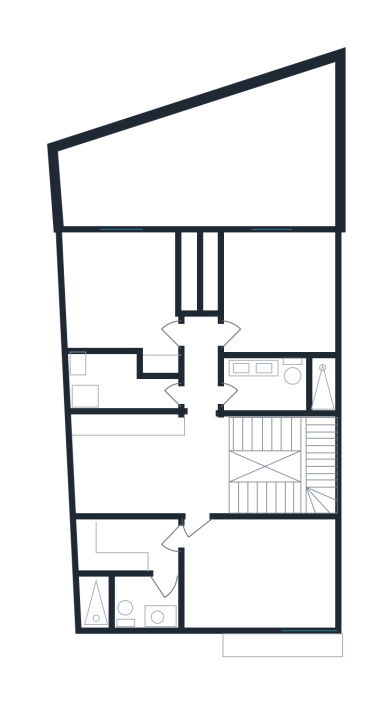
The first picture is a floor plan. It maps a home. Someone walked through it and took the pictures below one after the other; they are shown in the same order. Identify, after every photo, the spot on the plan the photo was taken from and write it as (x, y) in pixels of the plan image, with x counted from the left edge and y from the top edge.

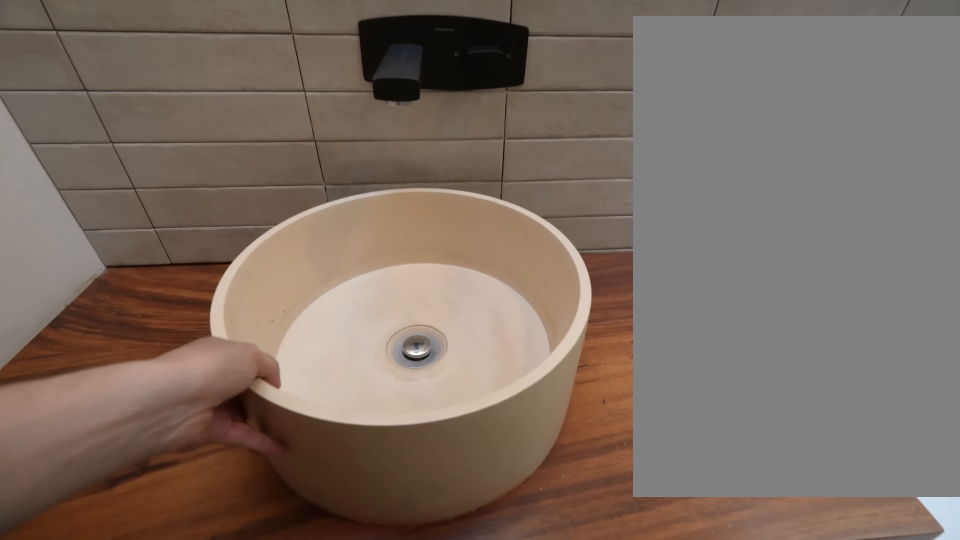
(163, 590)
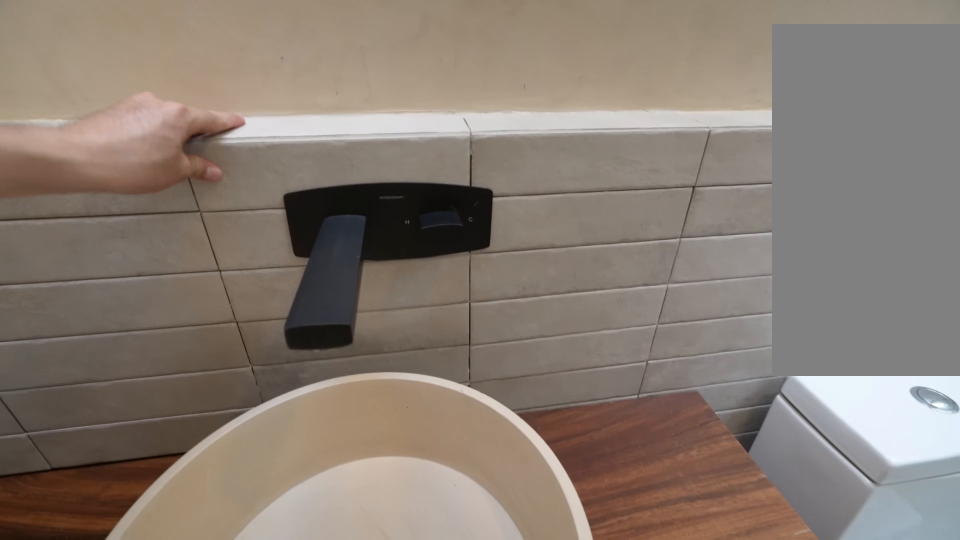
(152, 594)
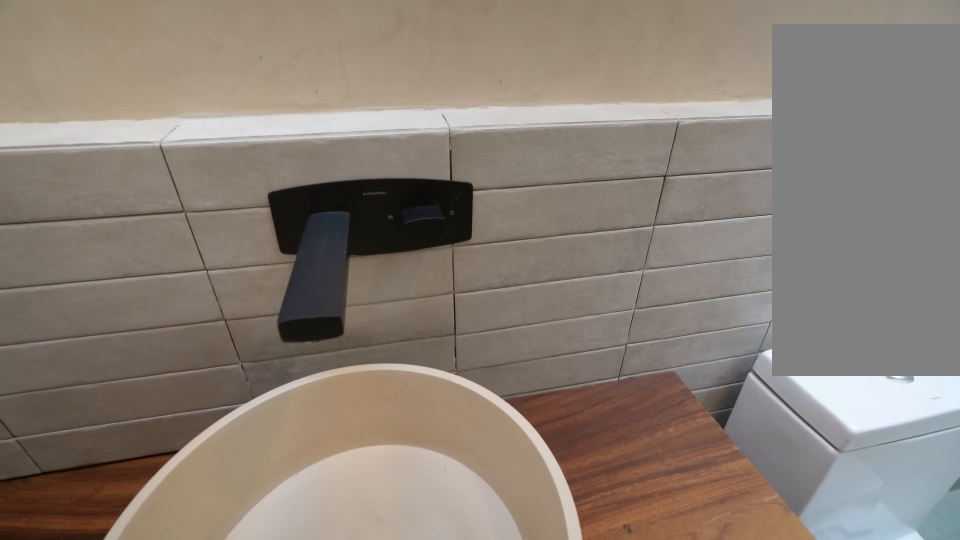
(153, 594)
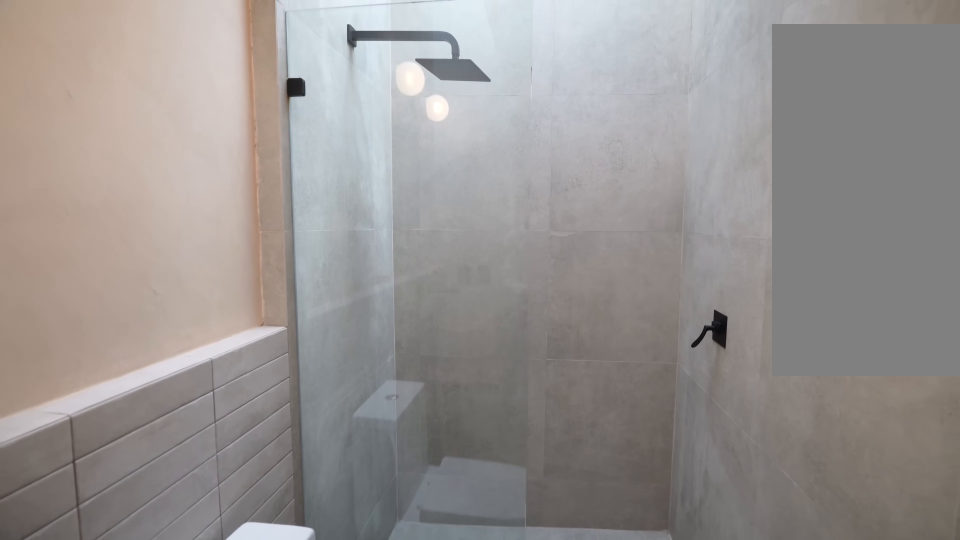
(151, 584)
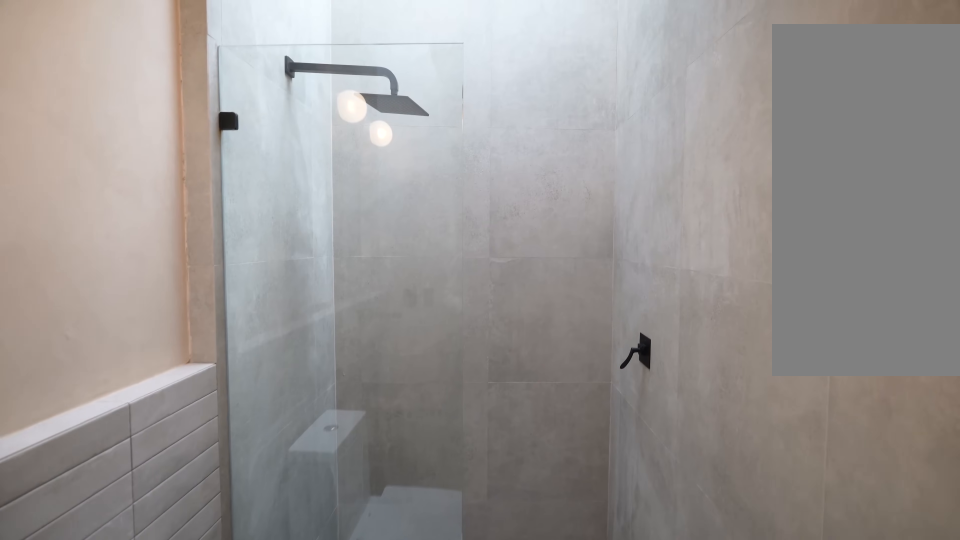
(152, 584)
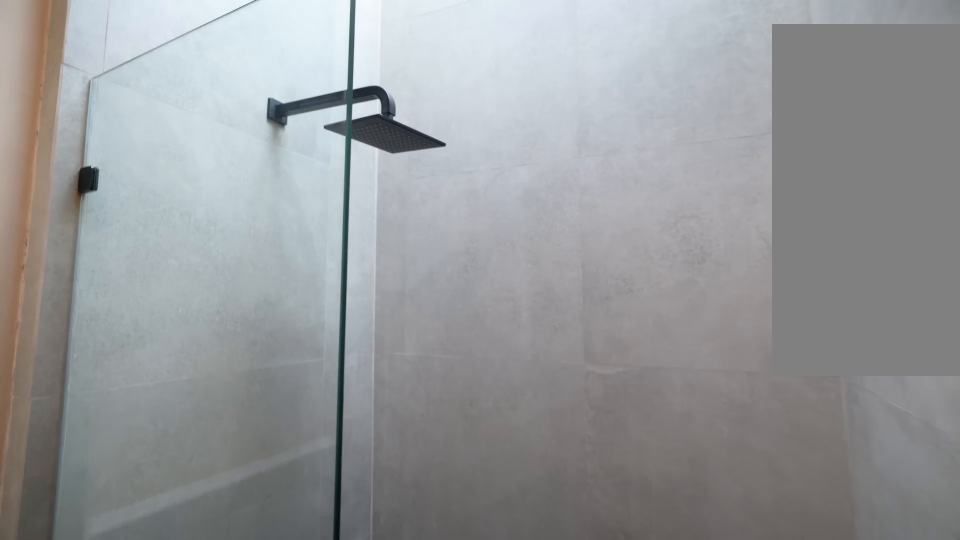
(137, 591)
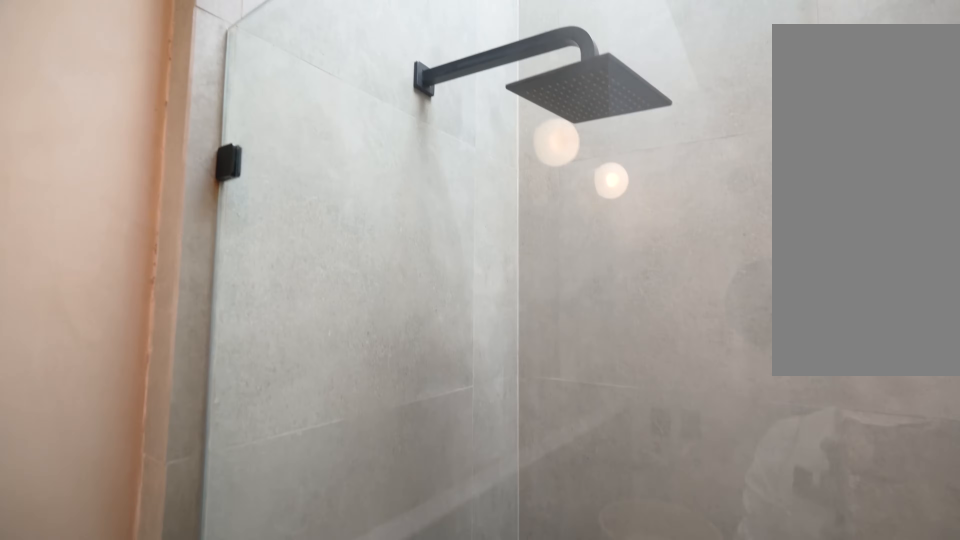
(106, 592)
